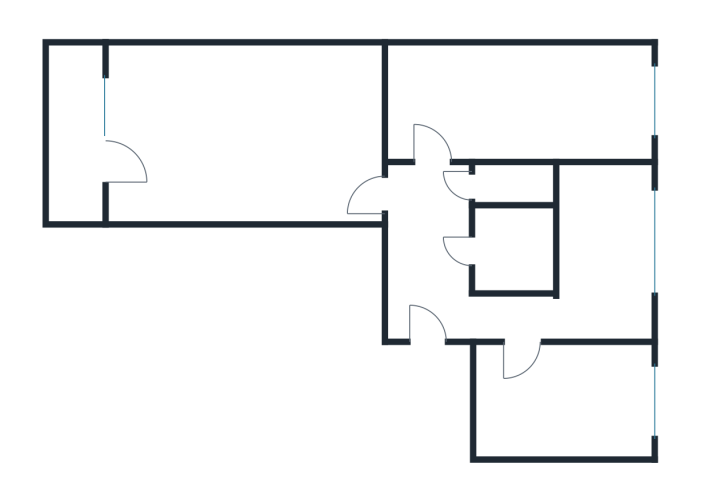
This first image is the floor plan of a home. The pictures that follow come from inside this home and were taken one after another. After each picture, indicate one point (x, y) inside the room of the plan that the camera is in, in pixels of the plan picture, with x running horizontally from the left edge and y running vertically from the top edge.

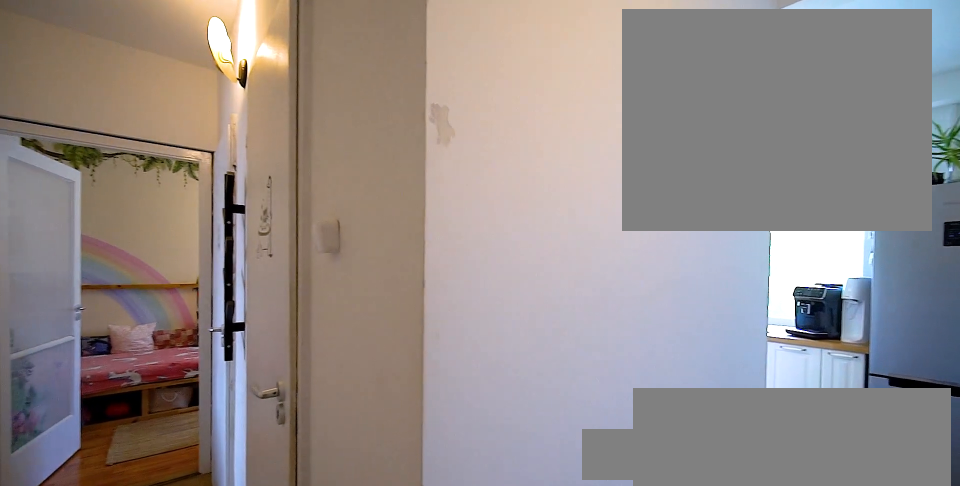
(421, 299)
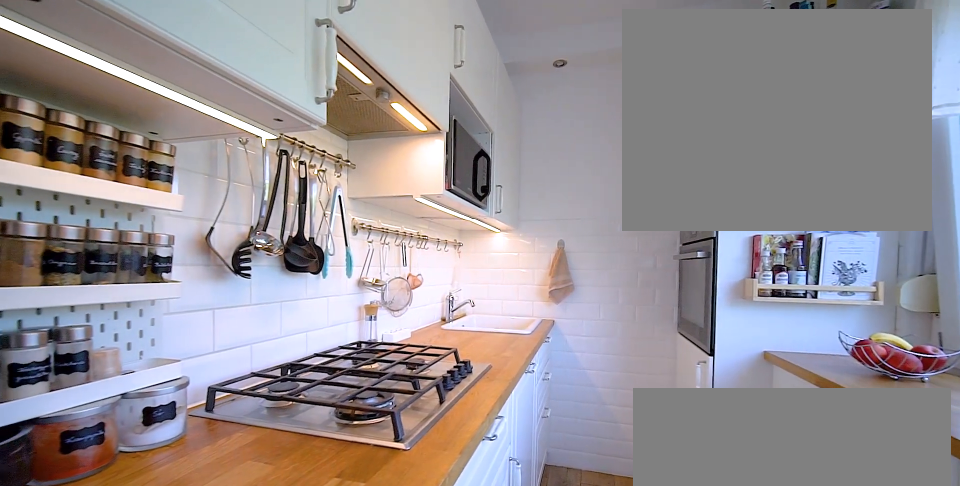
(607, 254)
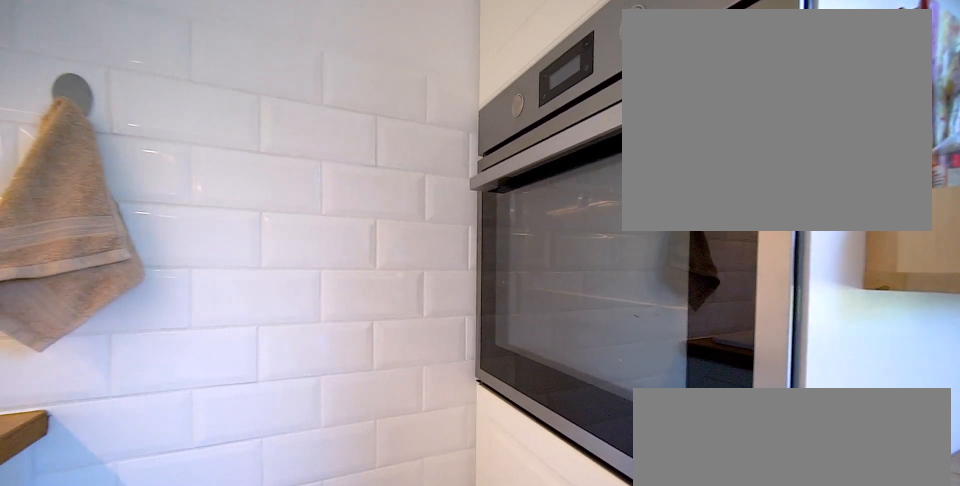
(608, 254)
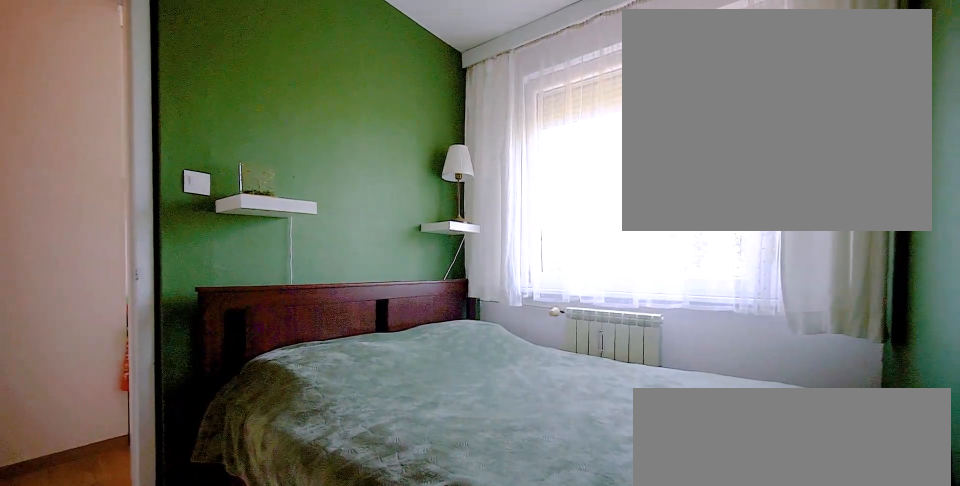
(565, 403)
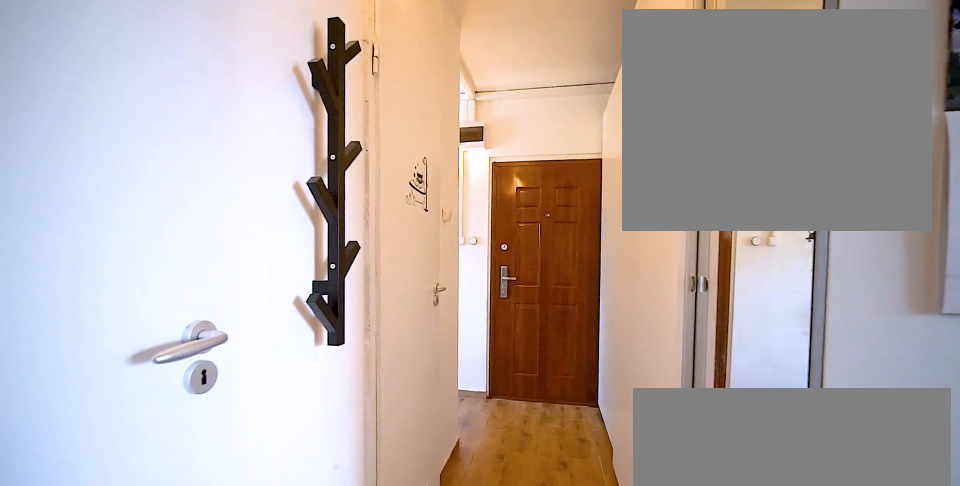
(421, 210)
